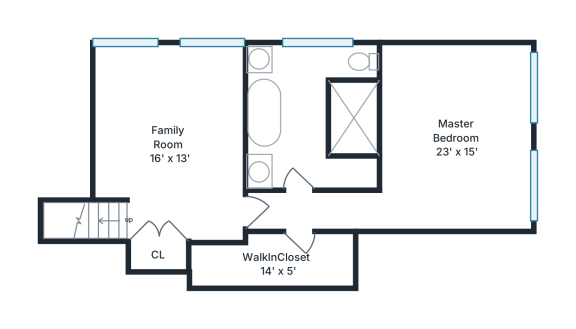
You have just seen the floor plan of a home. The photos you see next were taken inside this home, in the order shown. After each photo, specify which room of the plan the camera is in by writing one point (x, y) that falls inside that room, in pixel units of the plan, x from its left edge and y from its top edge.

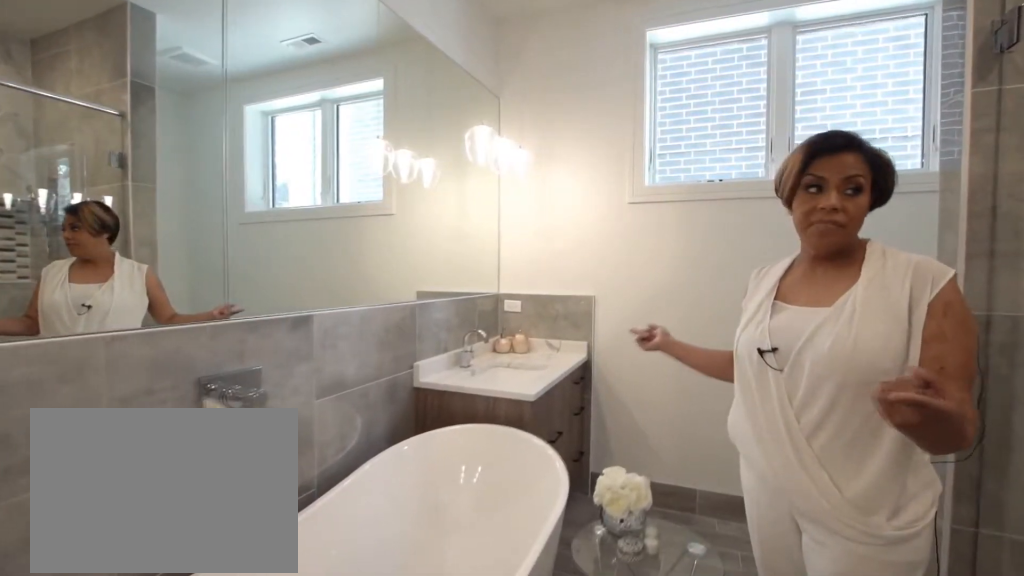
(313, 118)
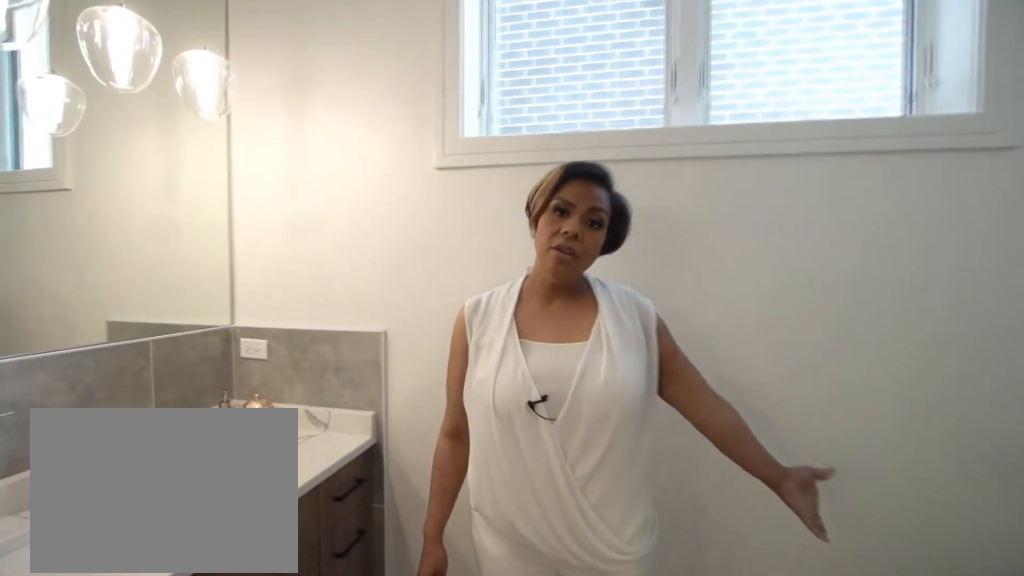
(313, 118)
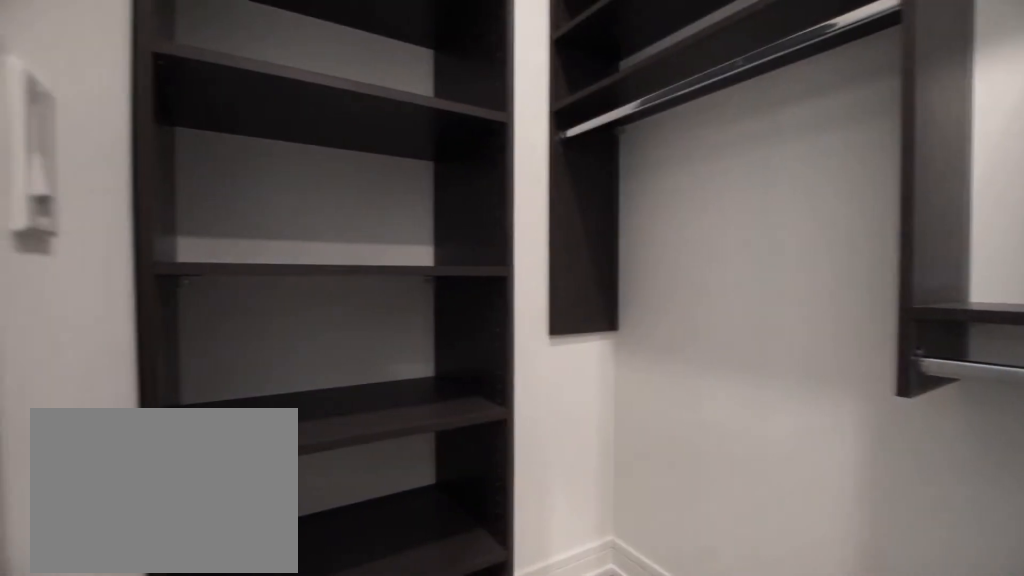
(275, 261)
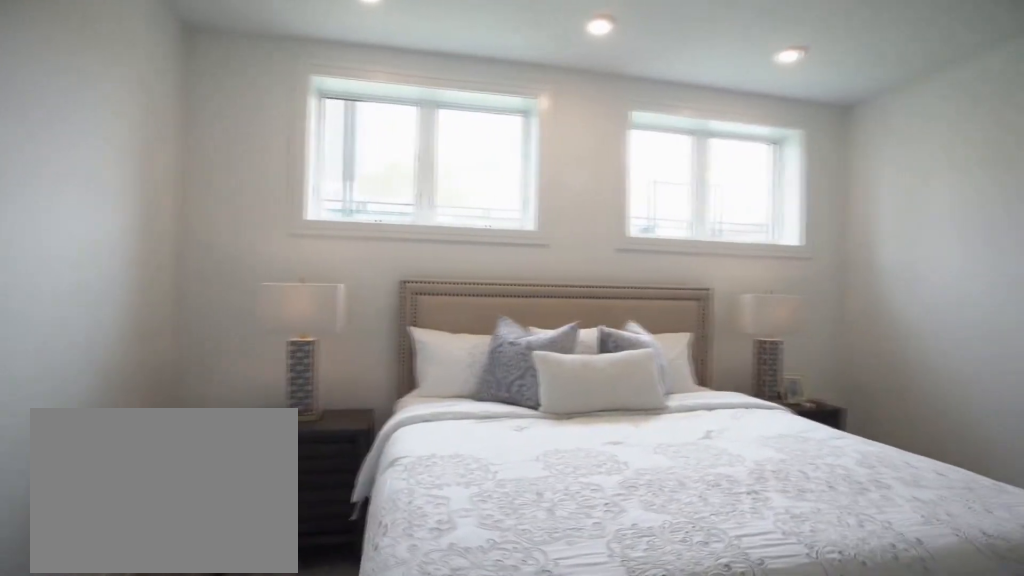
(455, 134)
